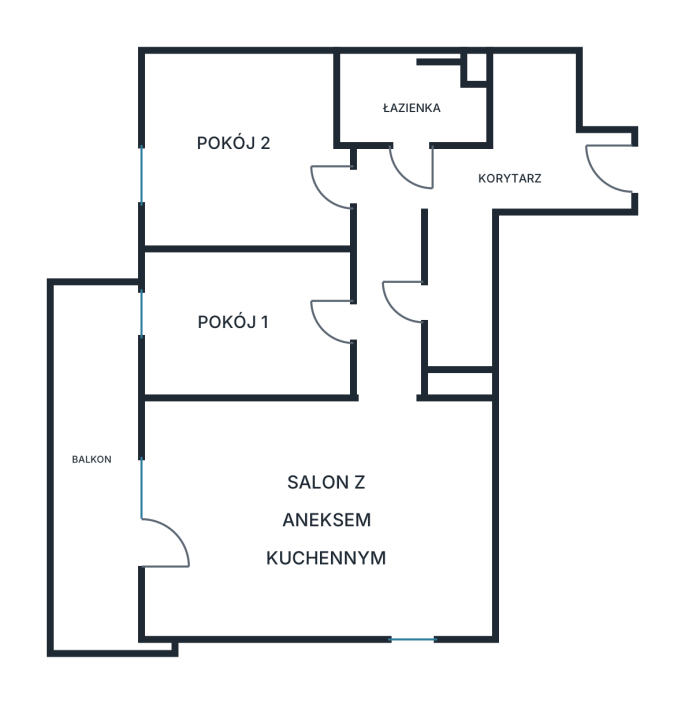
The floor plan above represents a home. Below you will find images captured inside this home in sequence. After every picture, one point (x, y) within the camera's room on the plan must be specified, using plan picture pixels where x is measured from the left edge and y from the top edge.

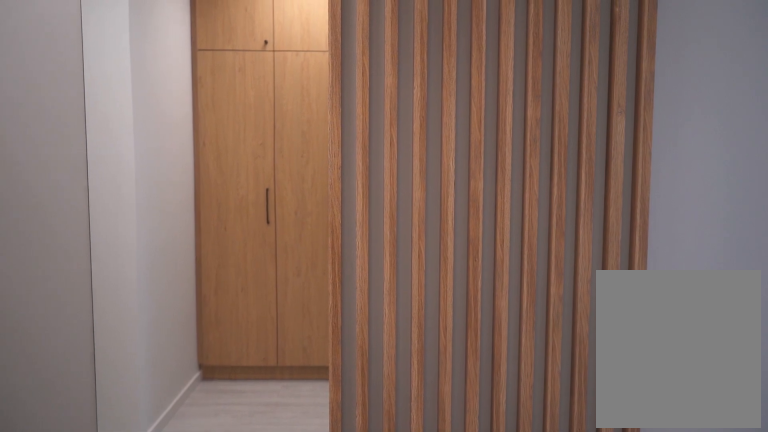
(463, 205)
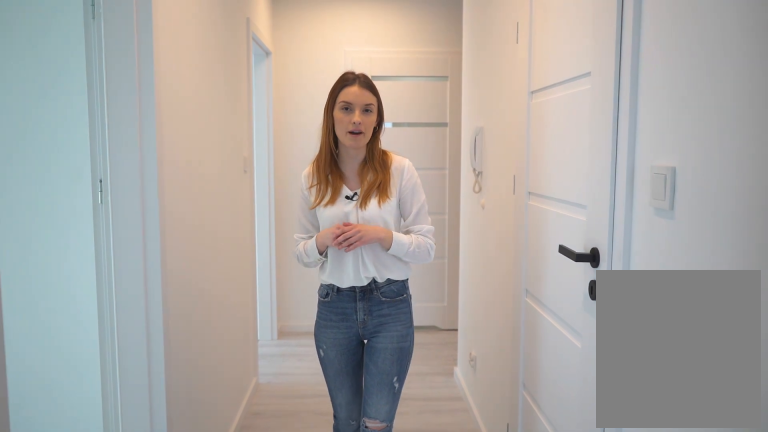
(462, 205)
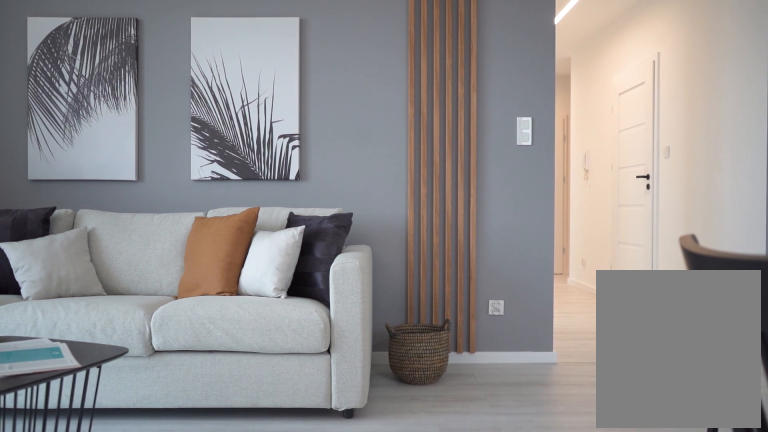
(319, 518)
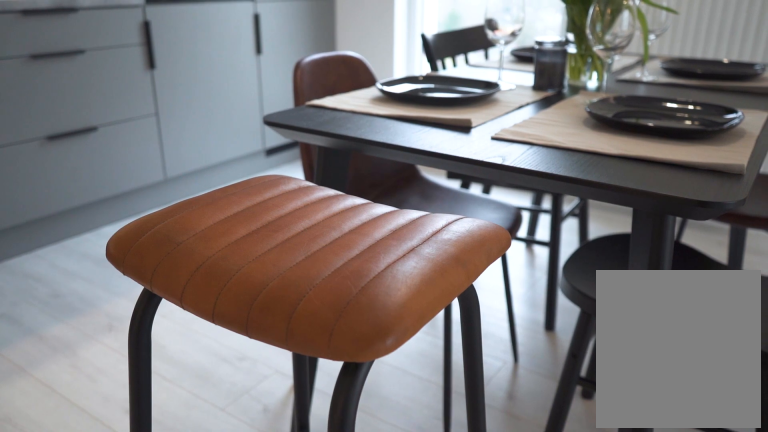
(315, 518)
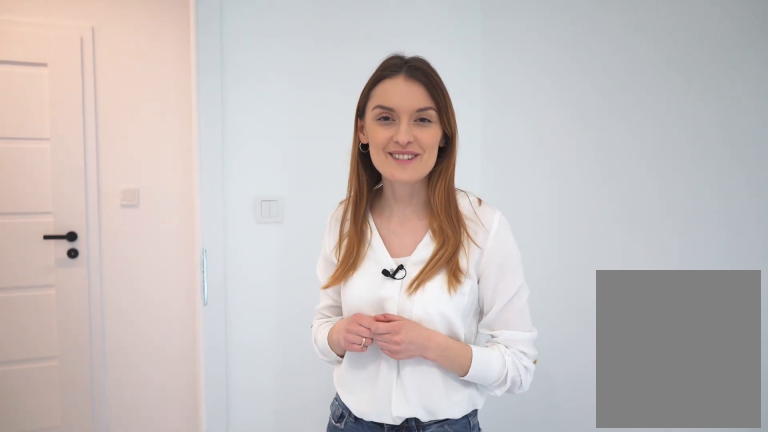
(243, 324)
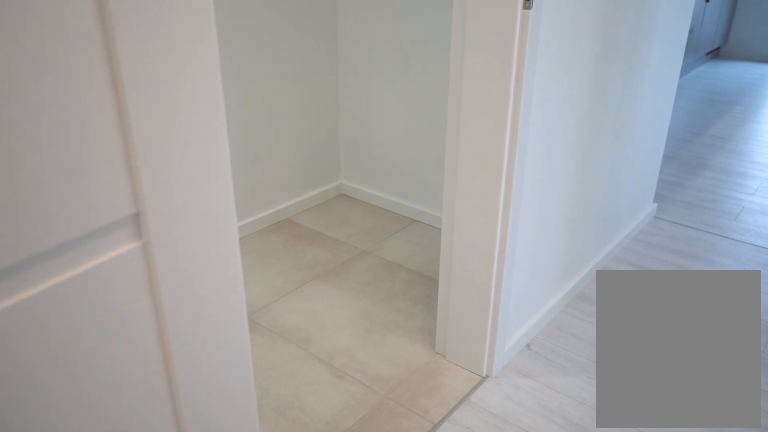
(458, 289)
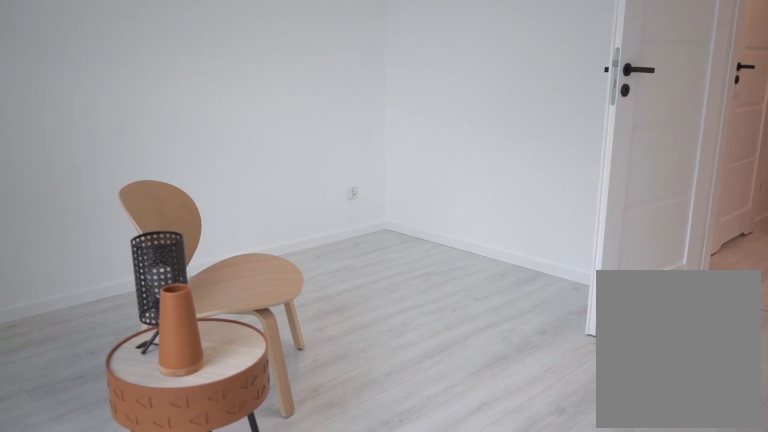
(241, 151)
